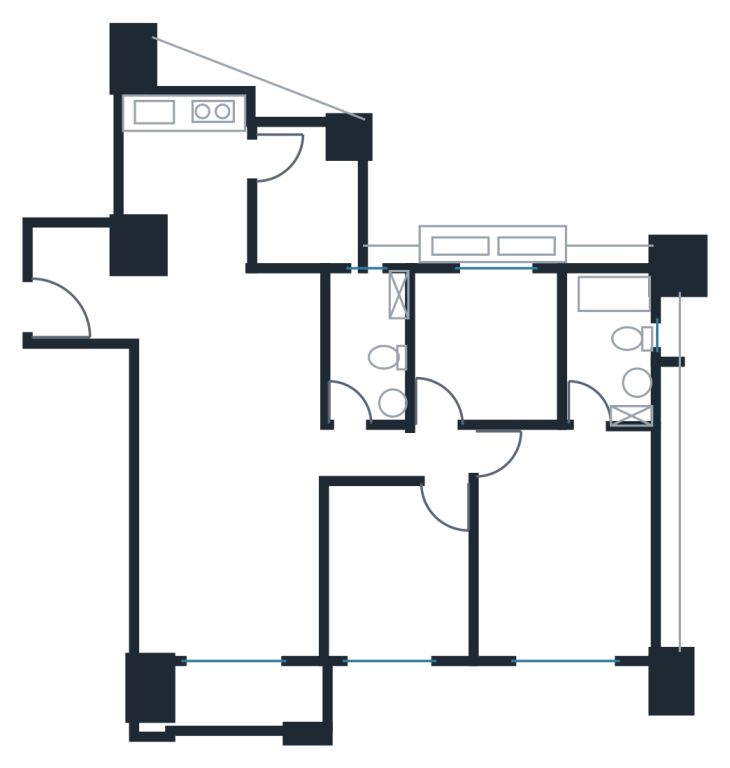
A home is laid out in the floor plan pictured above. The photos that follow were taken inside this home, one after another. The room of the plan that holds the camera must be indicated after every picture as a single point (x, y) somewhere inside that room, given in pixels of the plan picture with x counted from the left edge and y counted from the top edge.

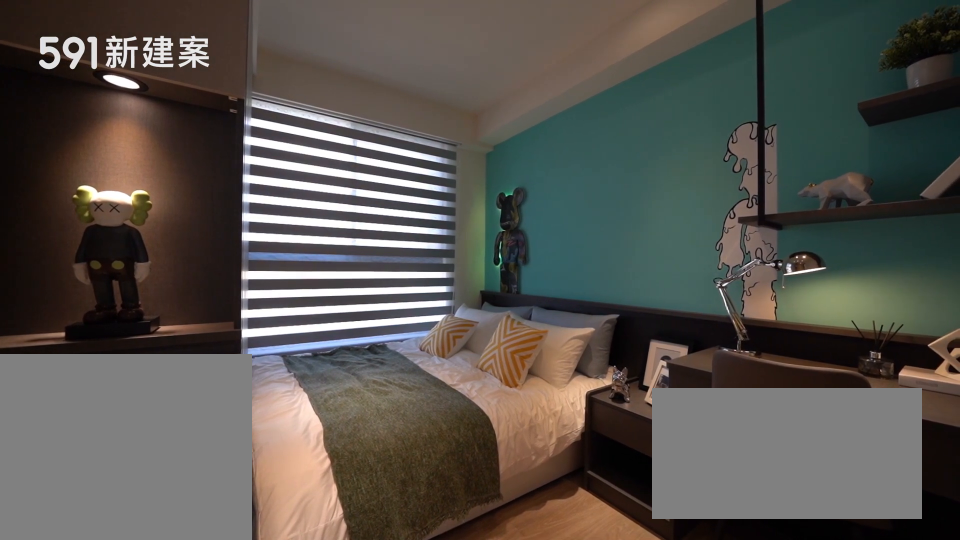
(394, 575)
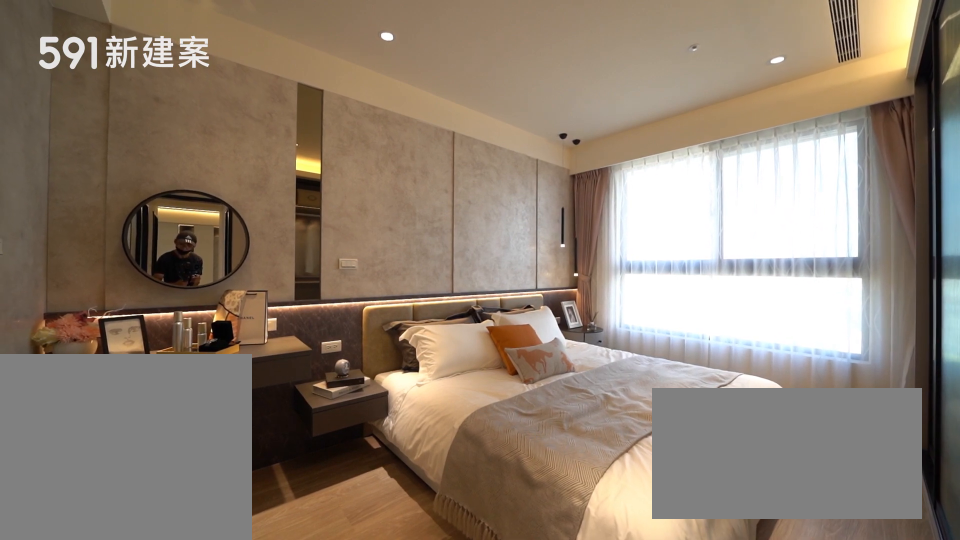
(565, 548)
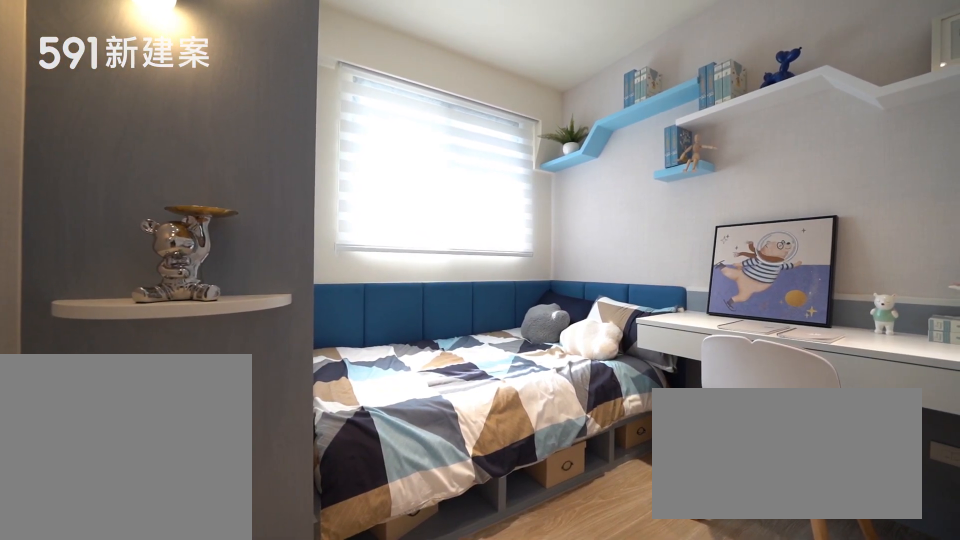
(490, 345)
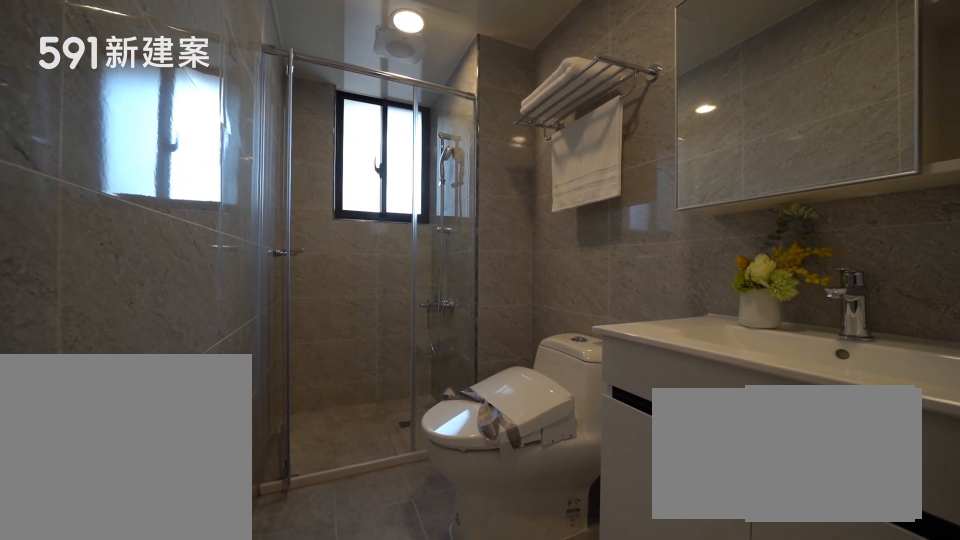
(368, 348)
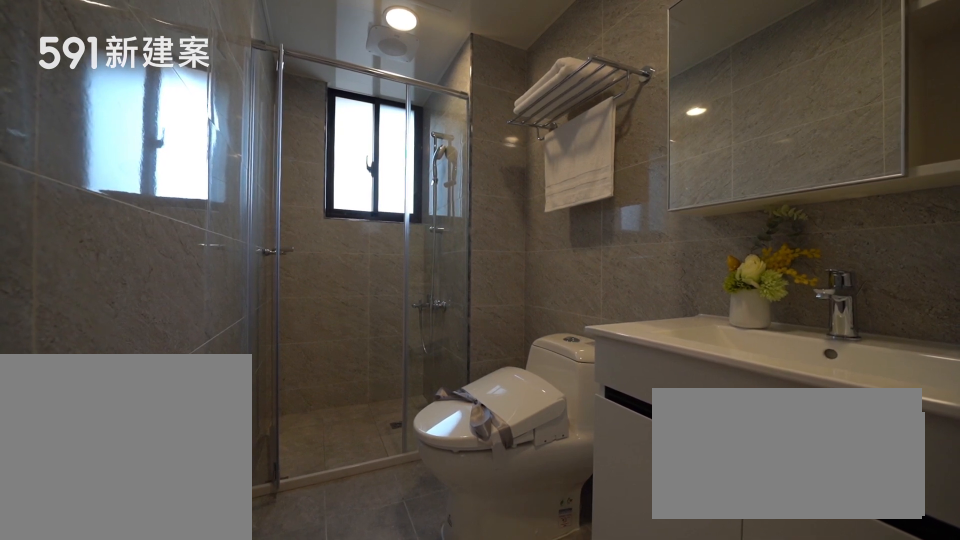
(368, 348)
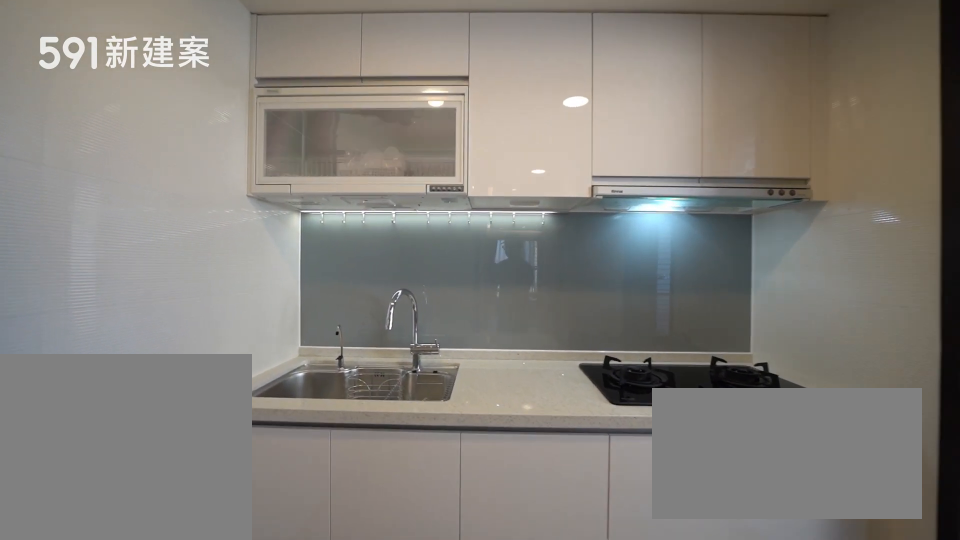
(186, 167)
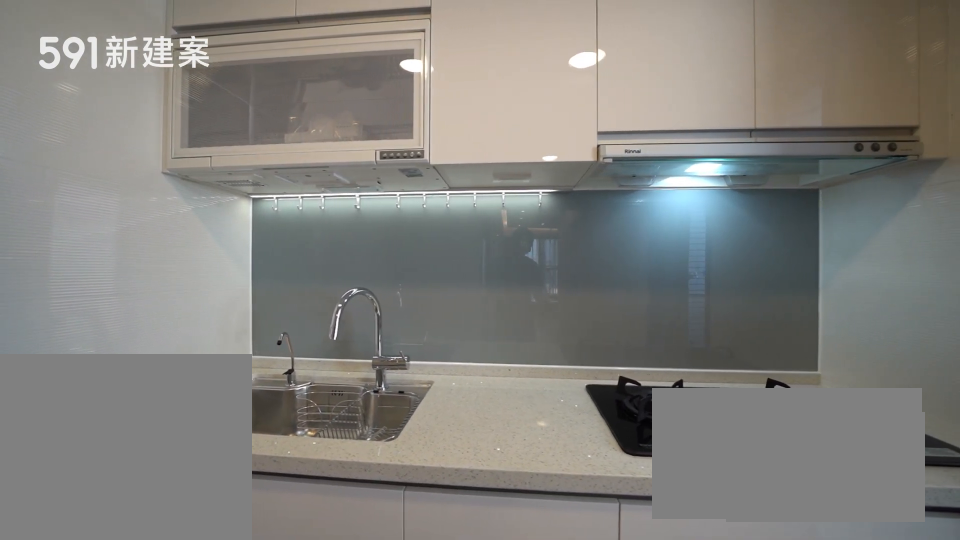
(186, 167)
